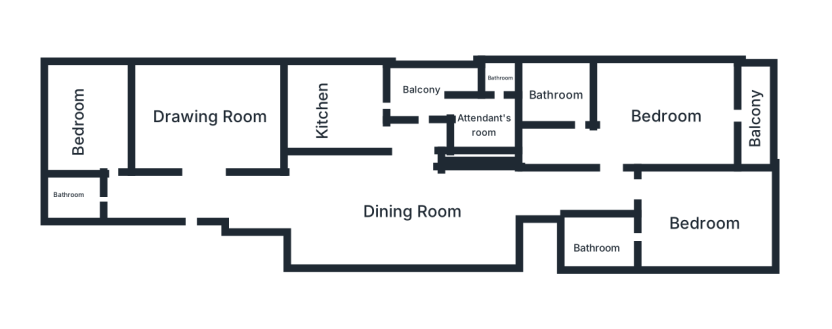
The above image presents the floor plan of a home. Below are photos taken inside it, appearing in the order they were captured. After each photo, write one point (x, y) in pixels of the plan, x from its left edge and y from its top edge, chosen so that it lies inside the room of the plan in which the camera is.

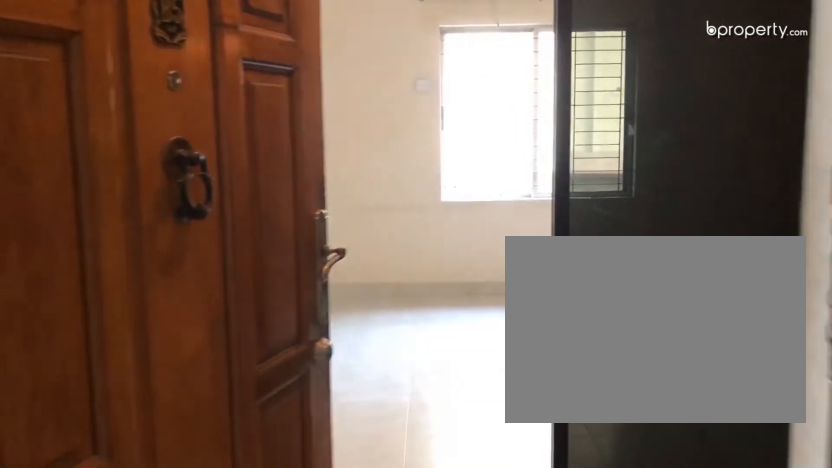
(196, 185)
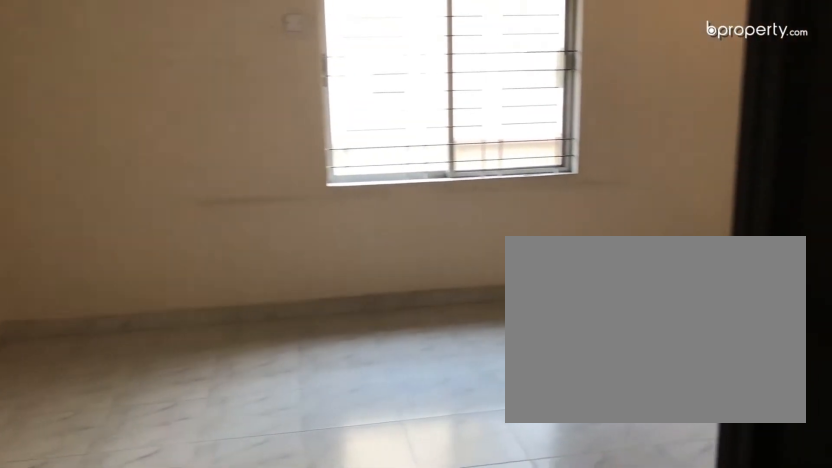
(196, 185)
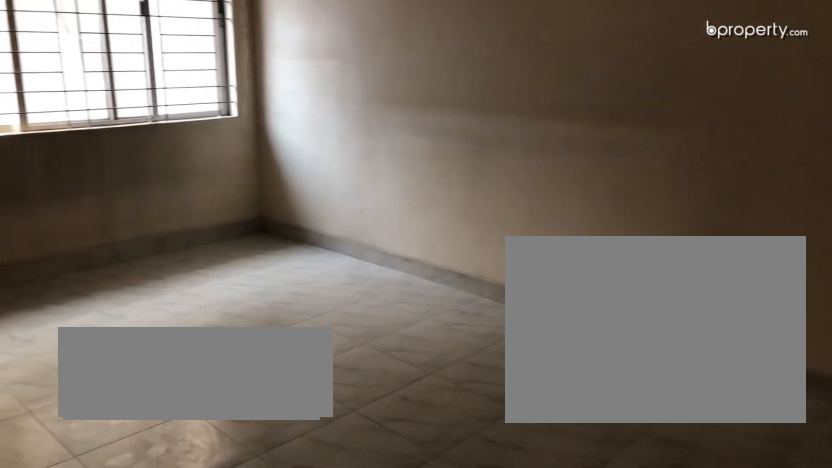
(701, 196)
